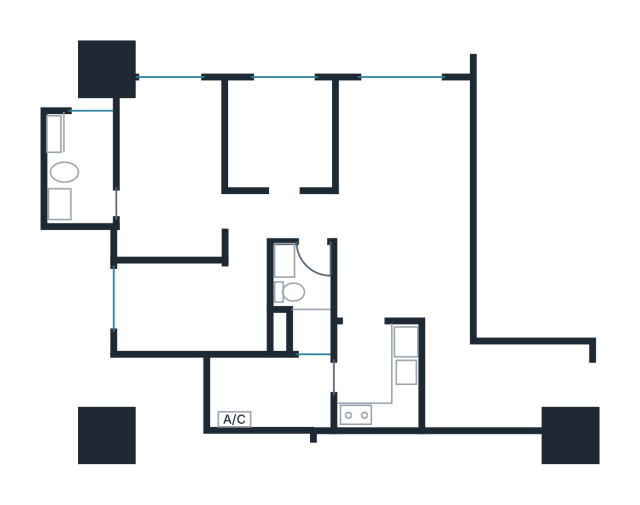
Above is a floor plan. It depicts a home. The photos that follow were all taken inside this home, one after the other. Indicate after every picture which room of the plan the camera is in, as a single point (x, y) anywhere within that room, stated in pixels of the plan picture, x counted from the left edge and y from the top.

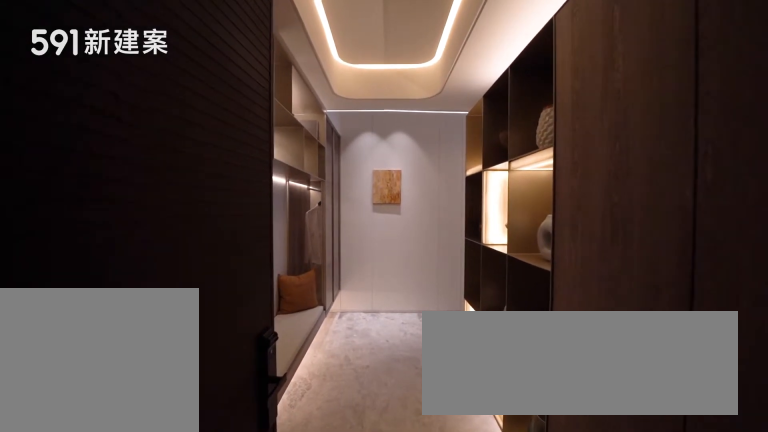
(563, 378)
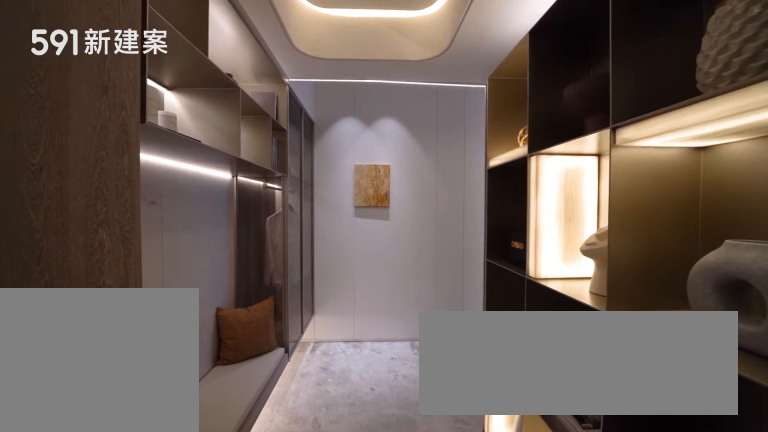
(479, 388)
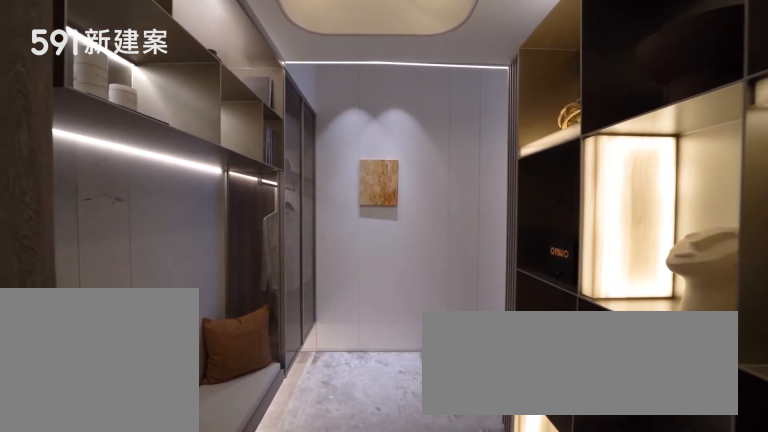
(479, 388)
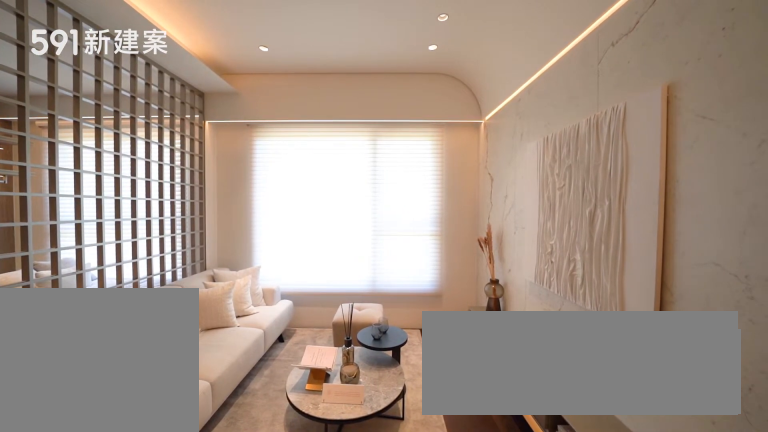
(402, 136)
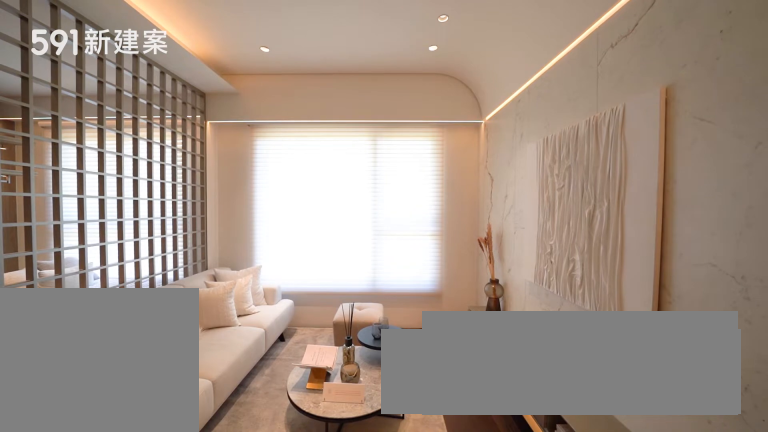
(402, 136)
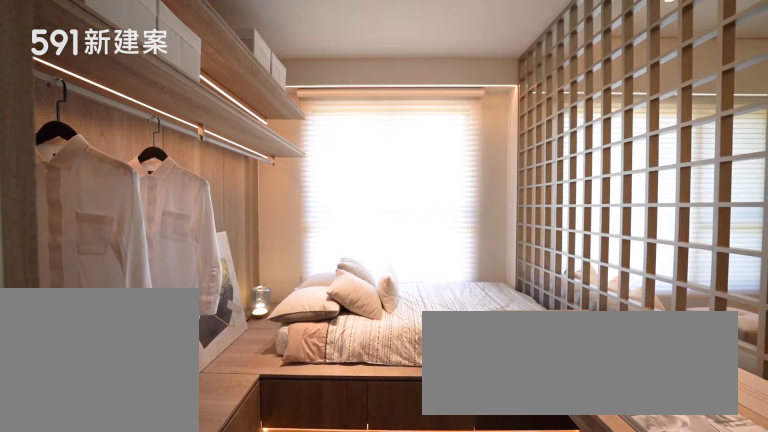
(277, 131)
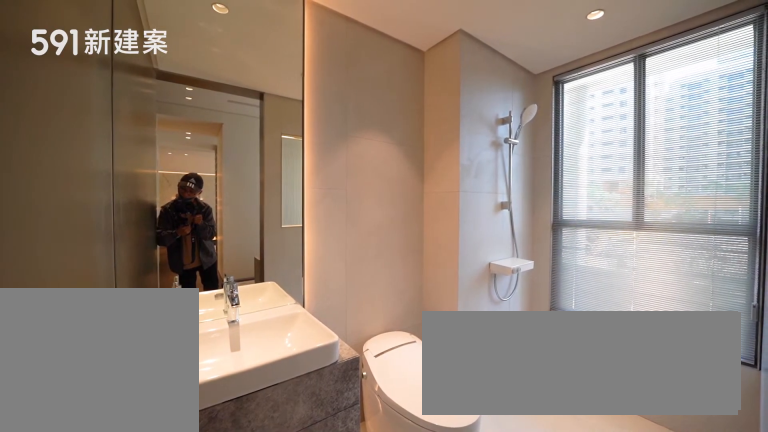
(79, 168)
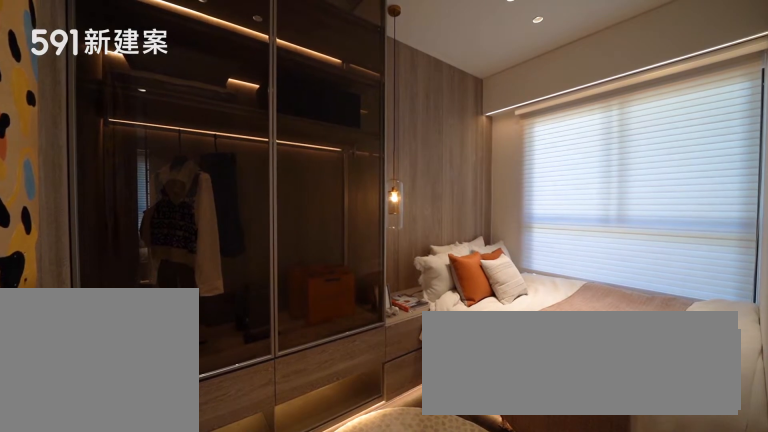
(193, 304)
